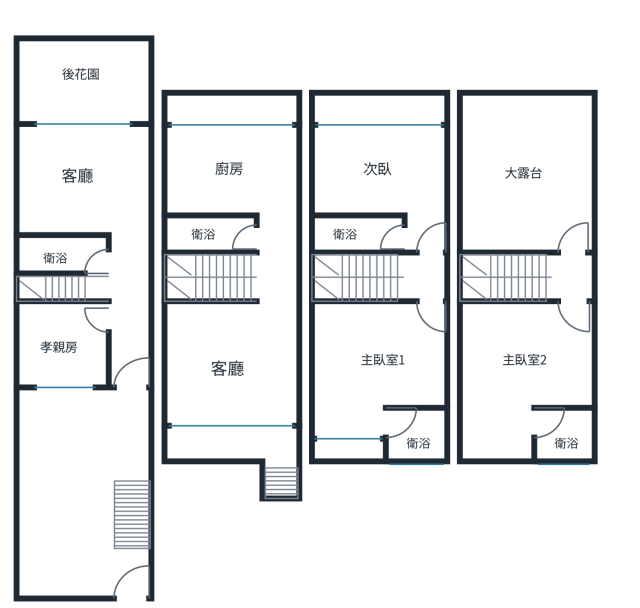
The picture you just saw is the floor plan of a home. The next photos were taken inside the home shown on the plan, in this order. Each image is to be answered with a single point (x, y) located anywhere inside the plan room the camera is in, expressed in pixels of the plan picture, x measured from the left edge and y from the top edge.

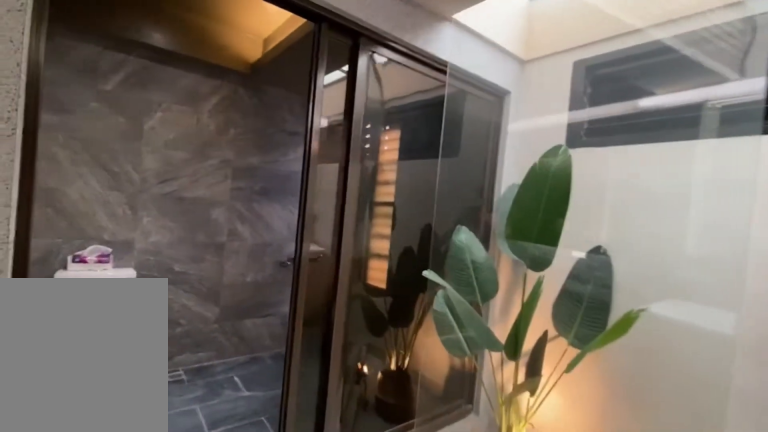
(420, 436)
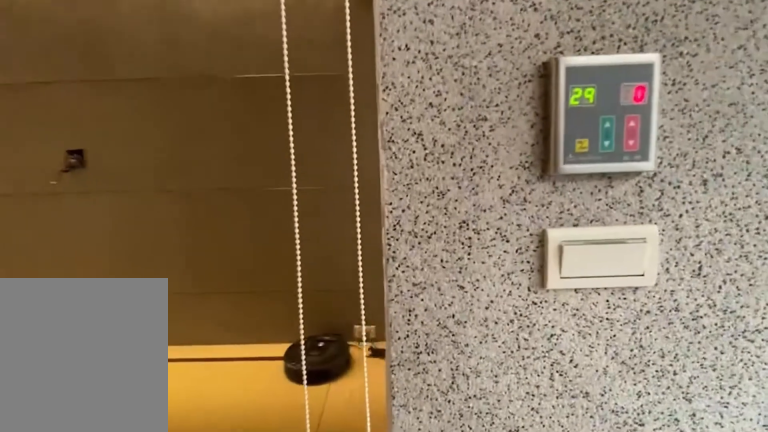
(419, 435)
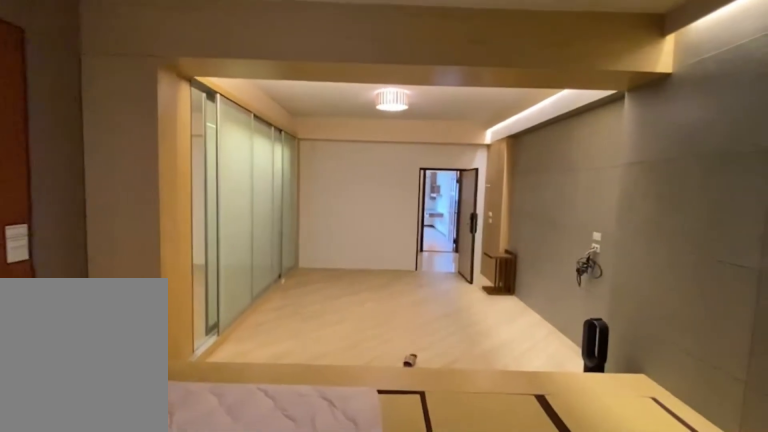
(383, 343)
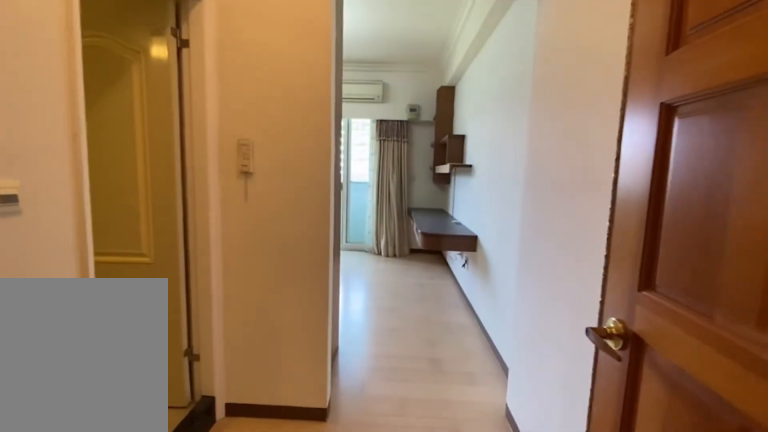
(368, 190)
